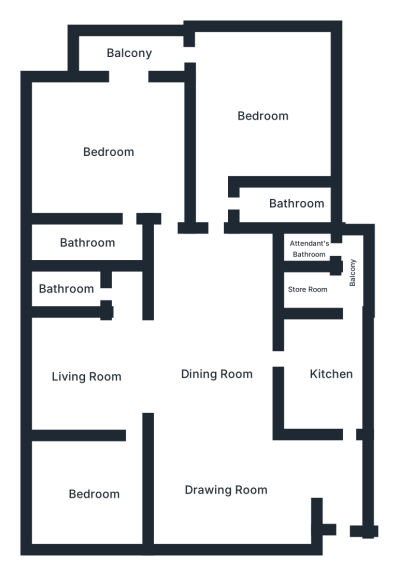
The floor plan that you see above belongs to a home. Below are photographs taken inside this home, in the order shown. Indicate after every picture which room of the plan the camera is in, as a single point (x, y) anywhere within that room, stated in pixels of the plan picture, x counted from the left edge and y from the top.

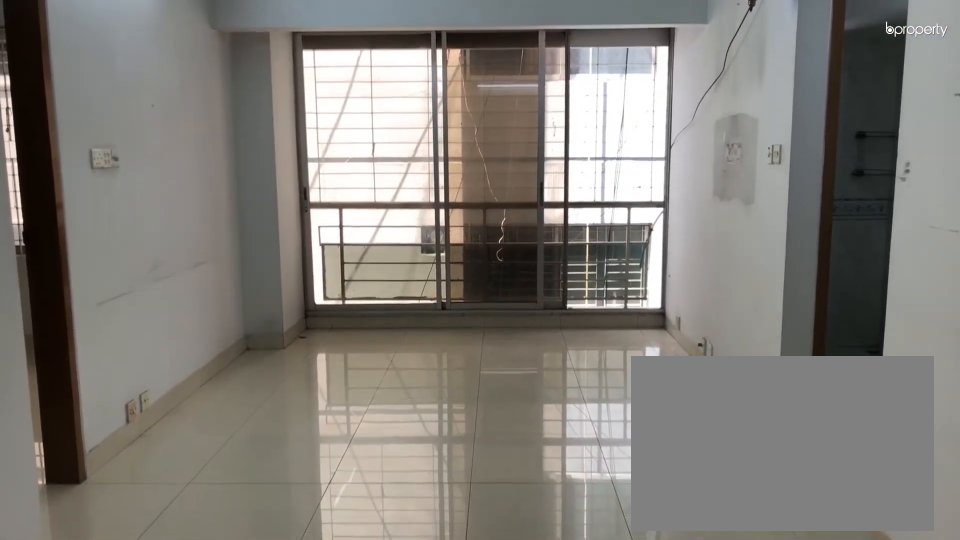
(82, 371)
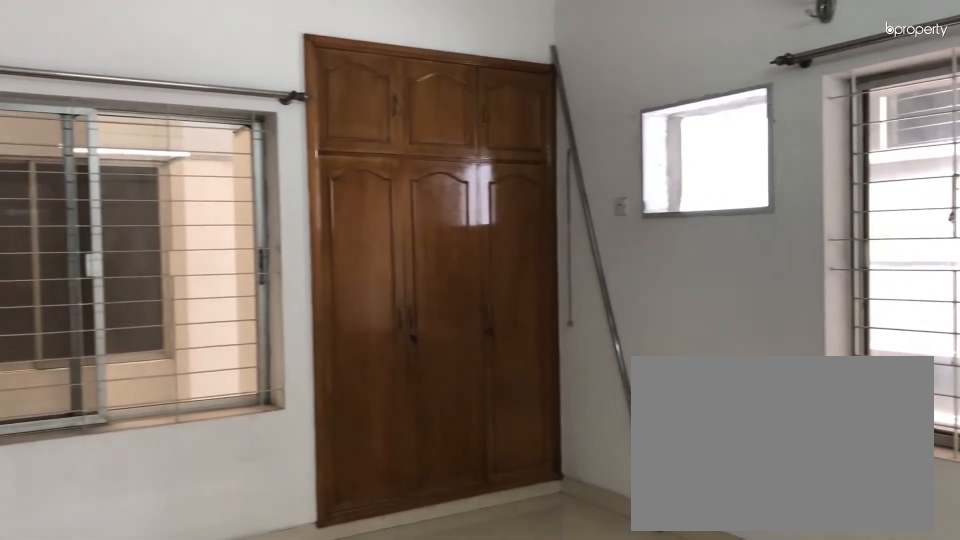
(95, 494)
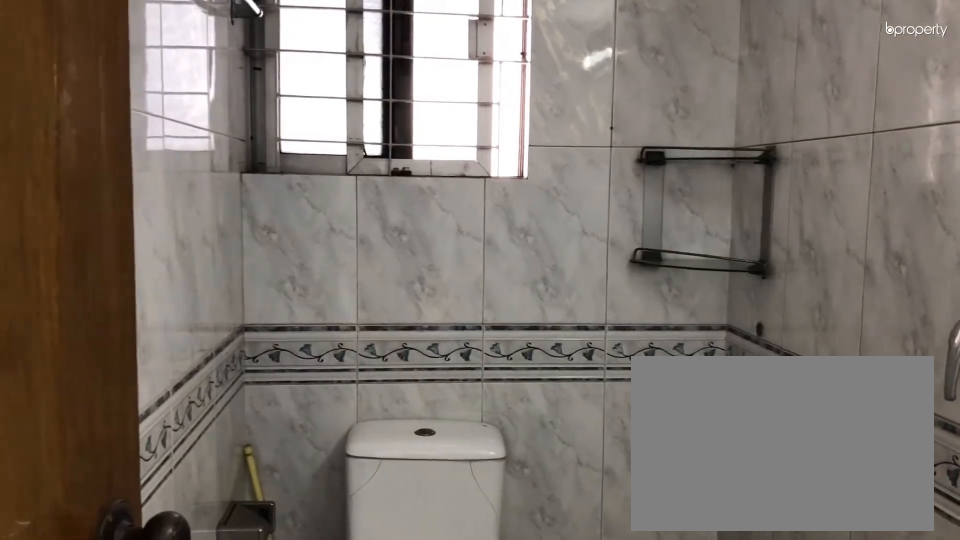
(75, 288)
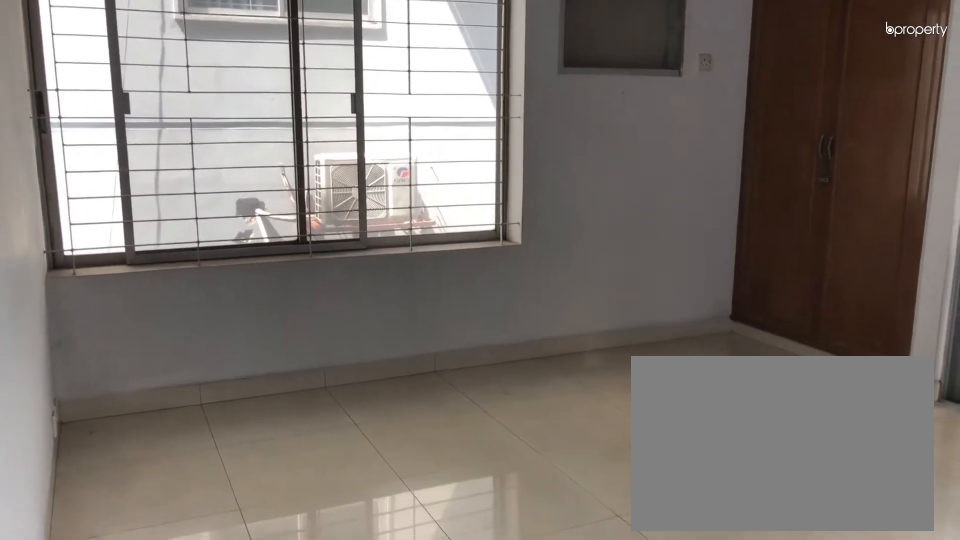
(111, 149)
